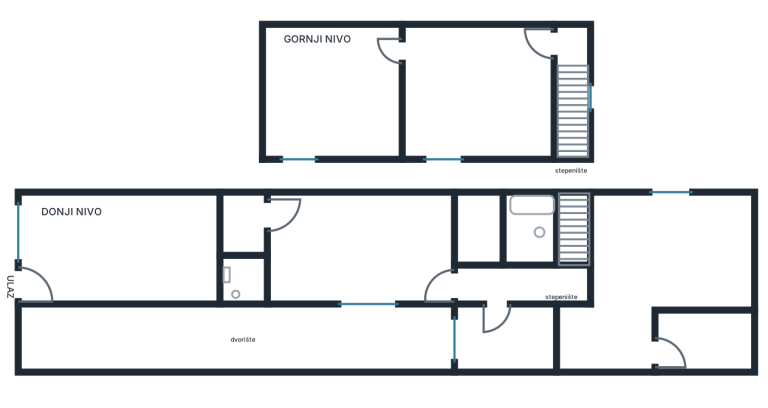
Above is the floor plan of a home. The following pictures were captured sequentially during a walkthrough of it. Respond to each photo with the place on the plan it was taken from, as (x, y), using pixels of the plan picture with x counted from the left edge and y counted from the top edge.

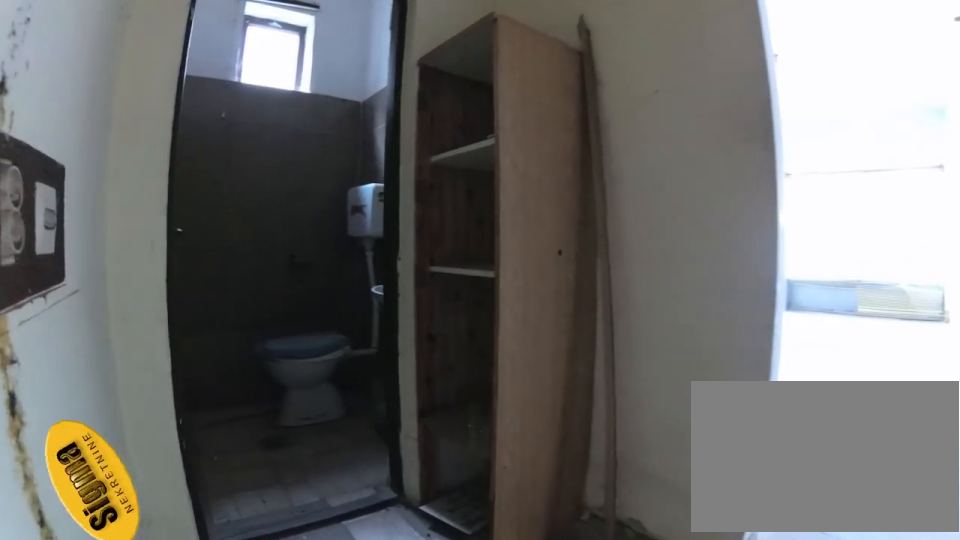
(259, 205)
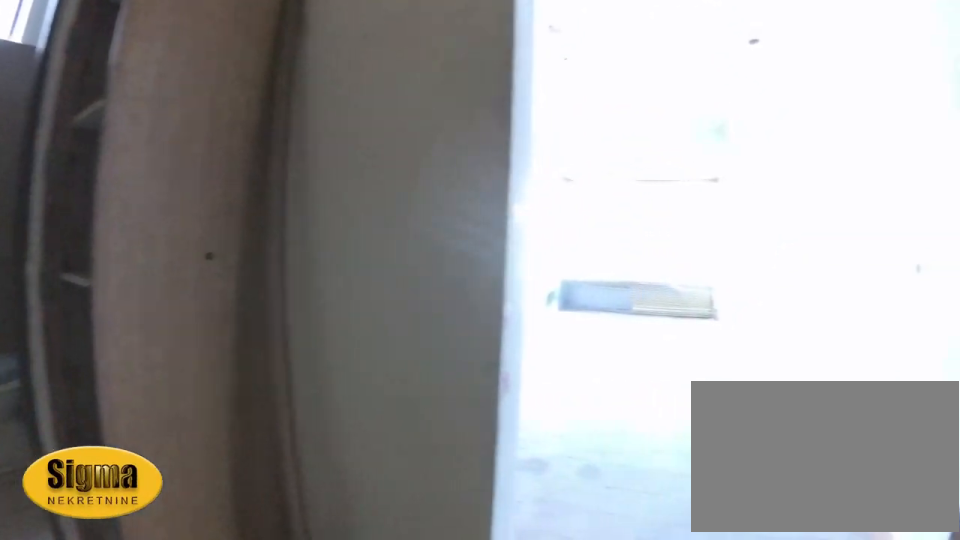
(264, 217)
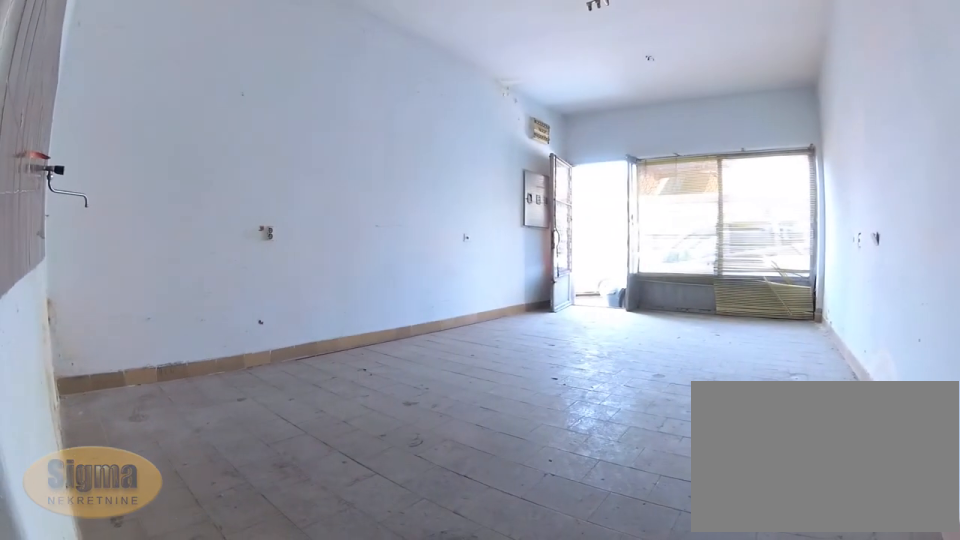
(237, 221)
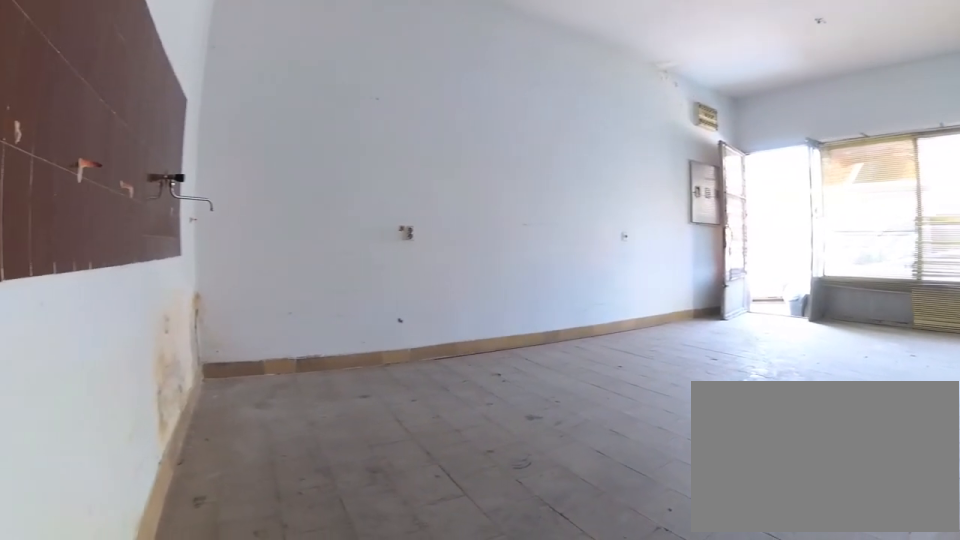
(233, 216)
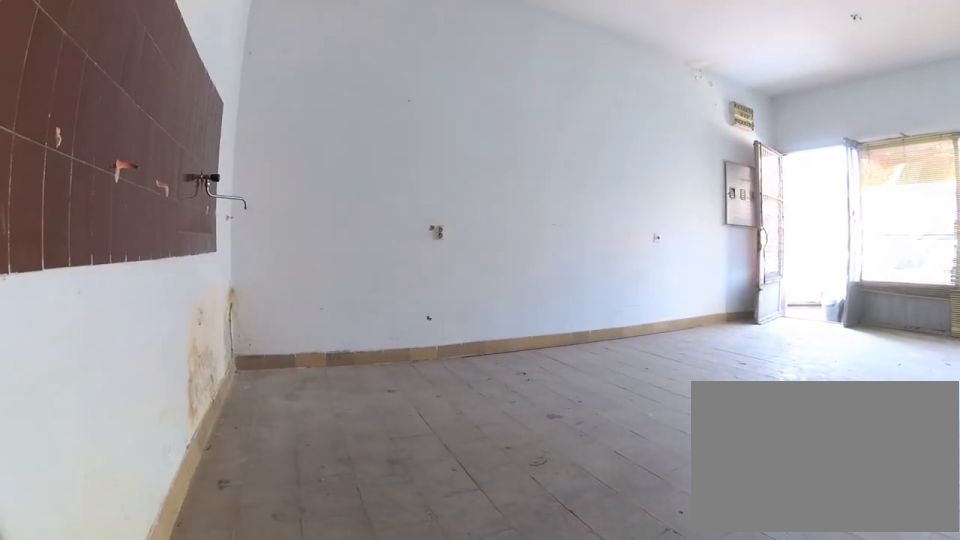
(233, 216)
